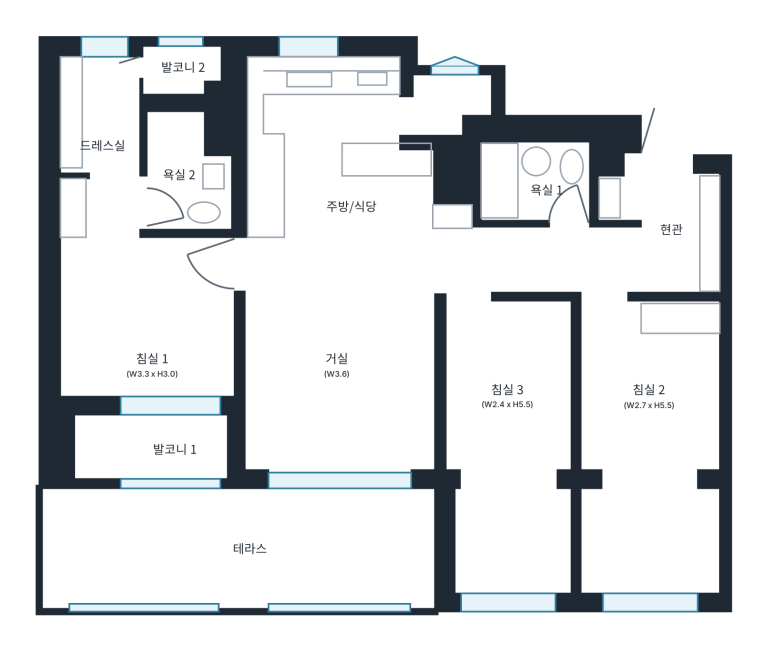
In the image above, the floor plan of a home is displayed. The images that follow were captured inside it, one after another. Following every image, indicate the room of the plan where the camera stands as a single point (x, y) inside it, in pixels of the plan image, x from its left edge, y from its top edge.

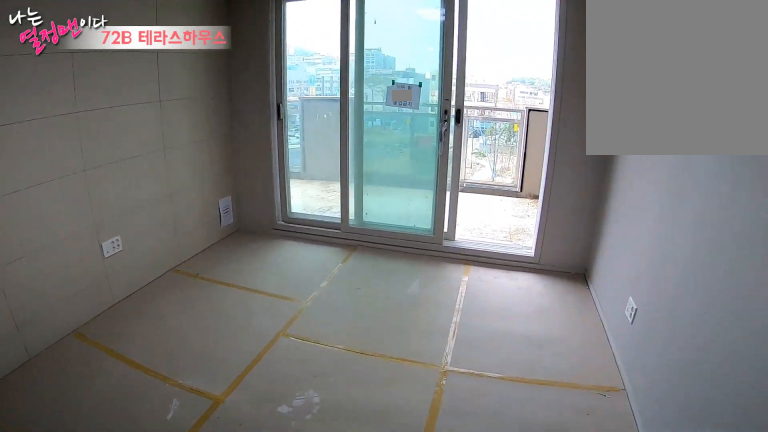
(333, 371)
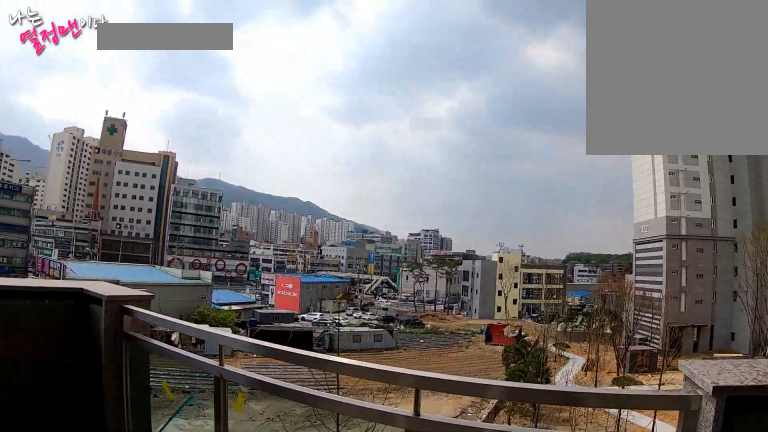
(245, 548)
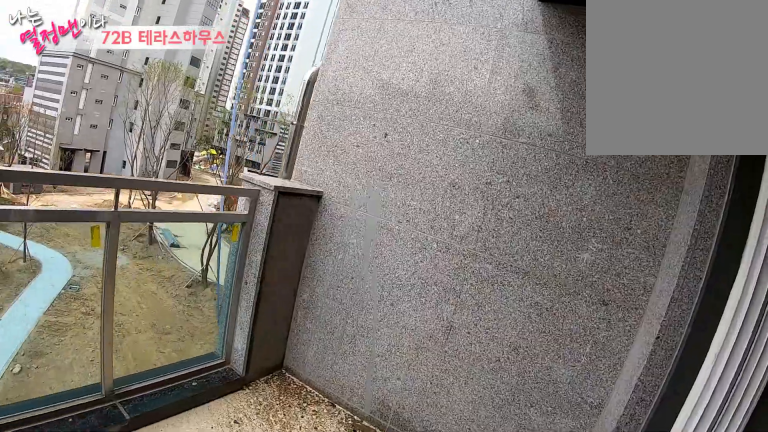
(246, 547)
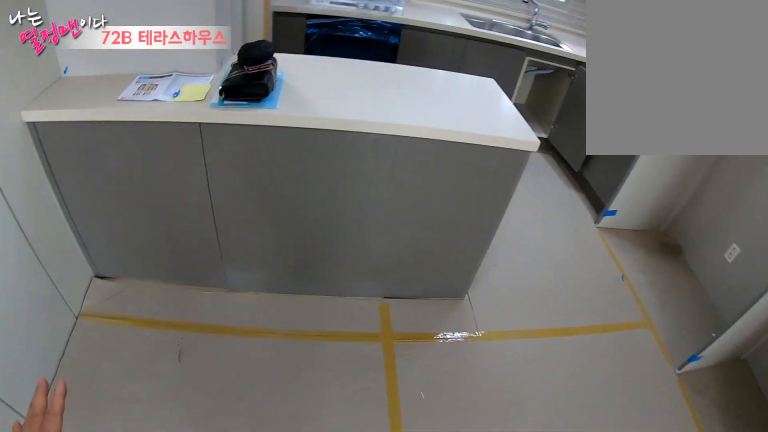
(344, 206)
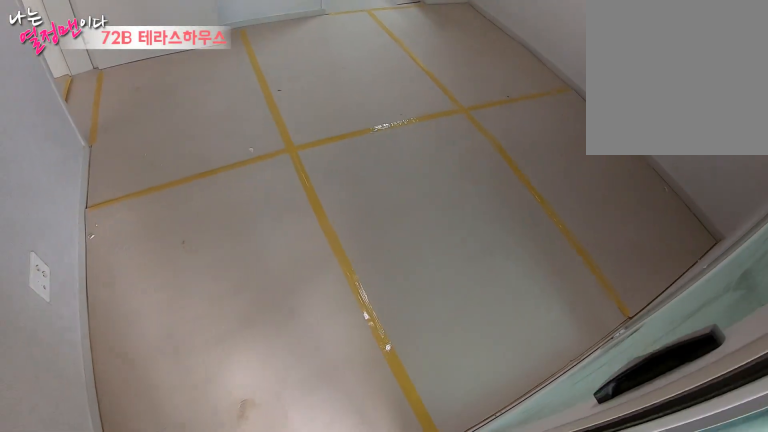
(152, 366)
